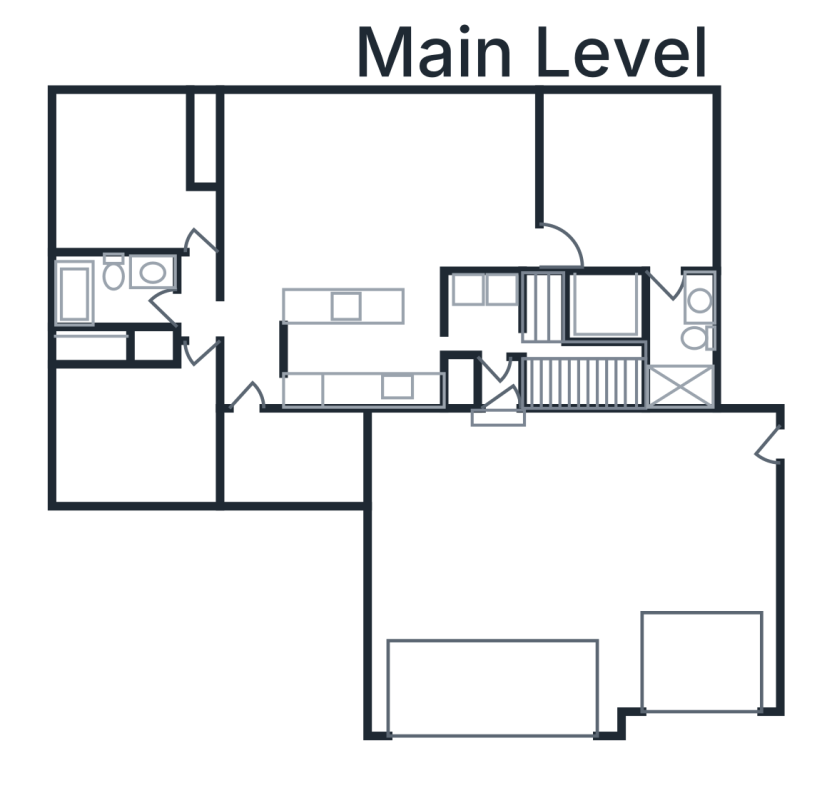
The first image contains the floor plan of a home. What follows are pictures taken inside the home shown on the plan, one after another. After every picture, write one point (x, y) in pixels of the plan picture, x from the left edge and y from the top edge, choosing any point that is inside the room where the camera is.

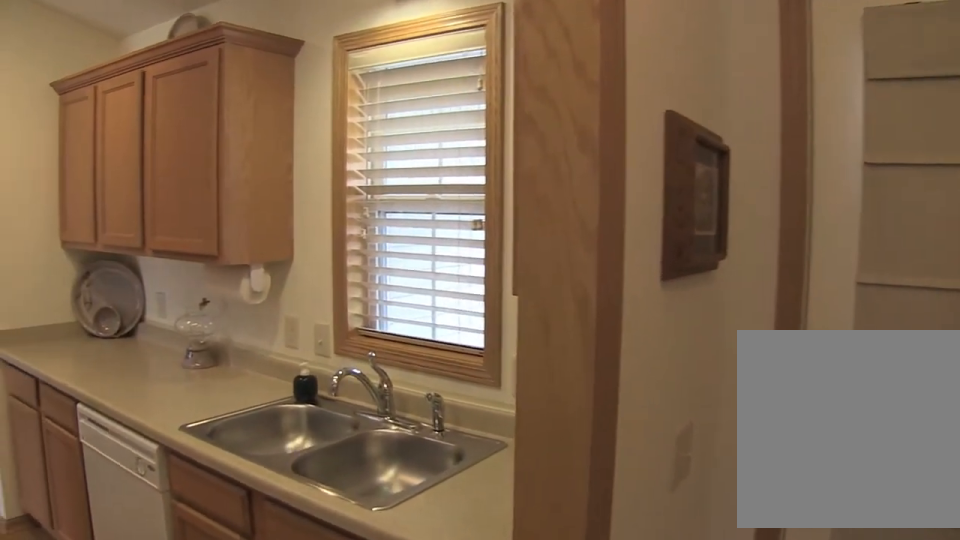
(363, 351)
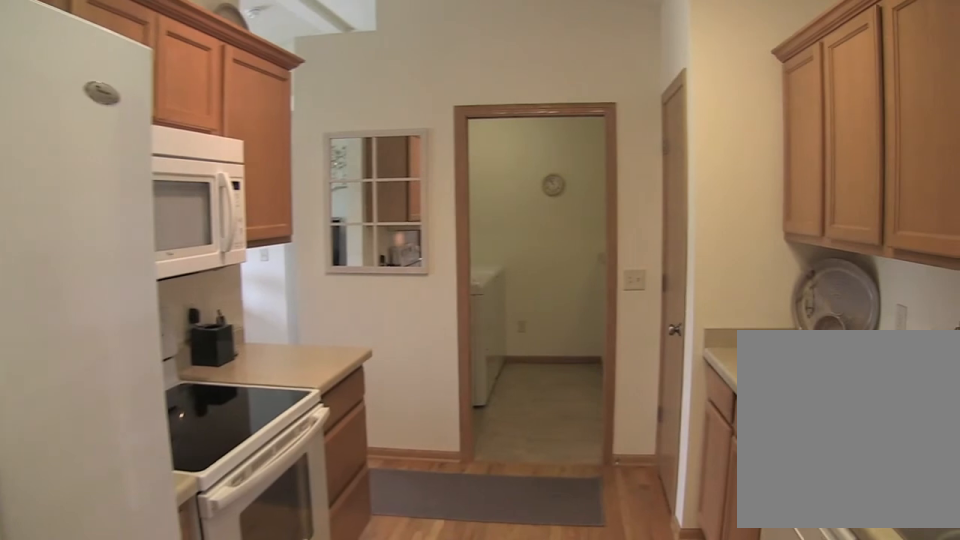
(363, 351)
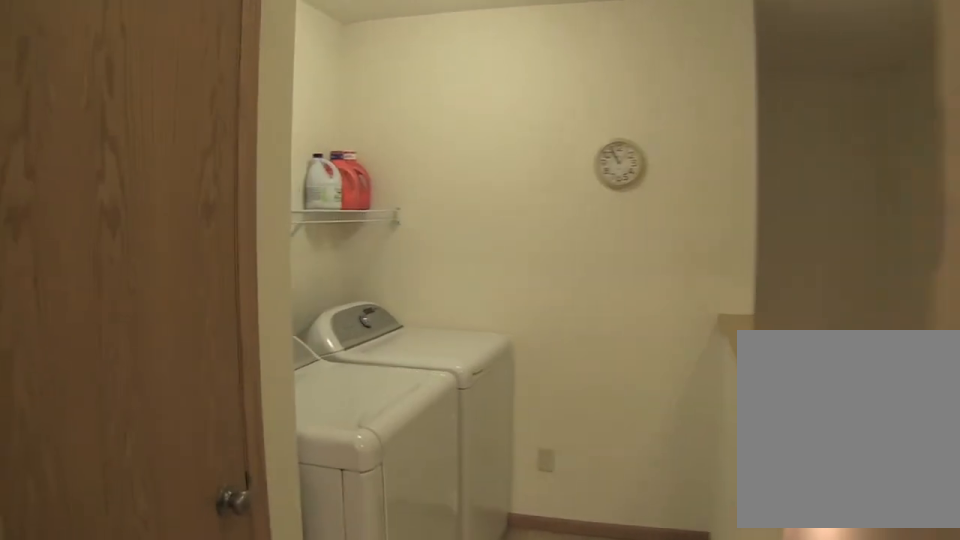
(487, 332)
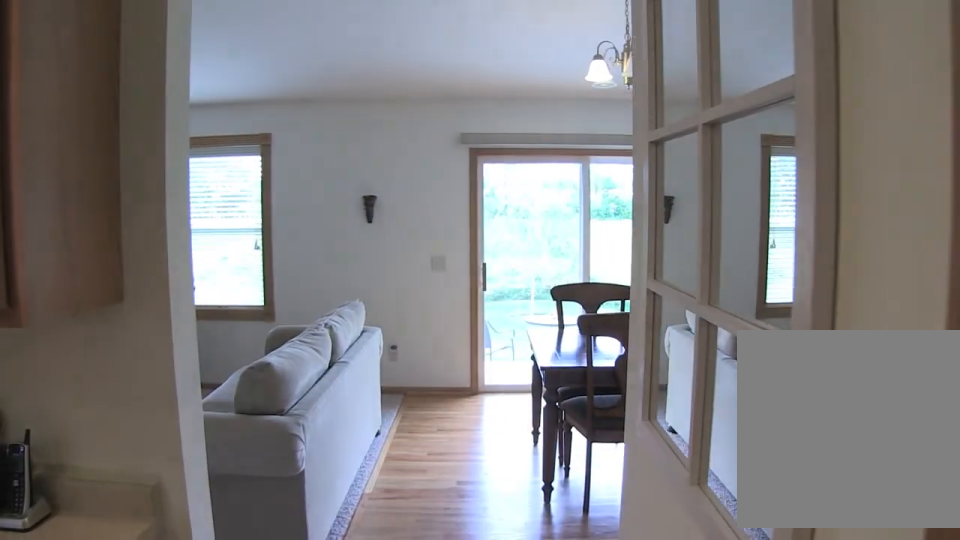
(488, 181)
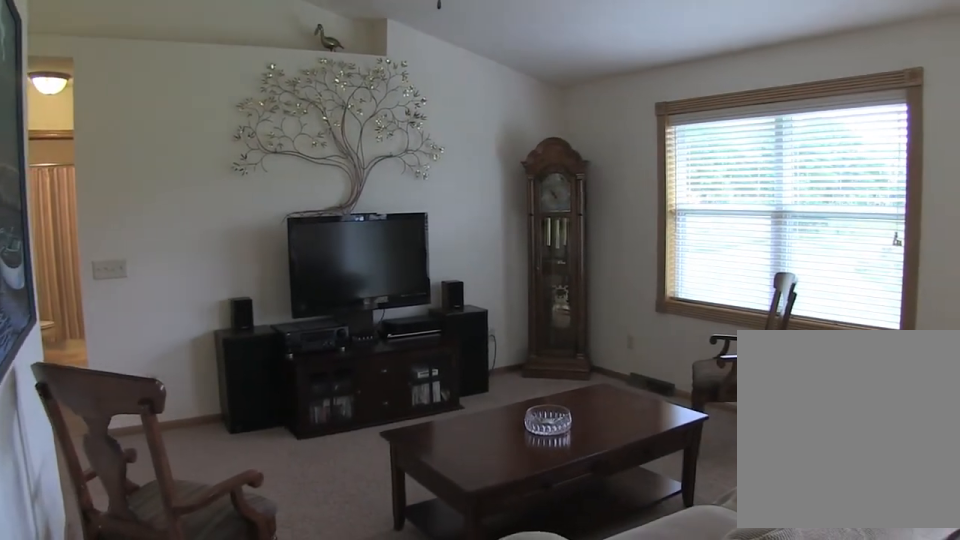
(334, 190)
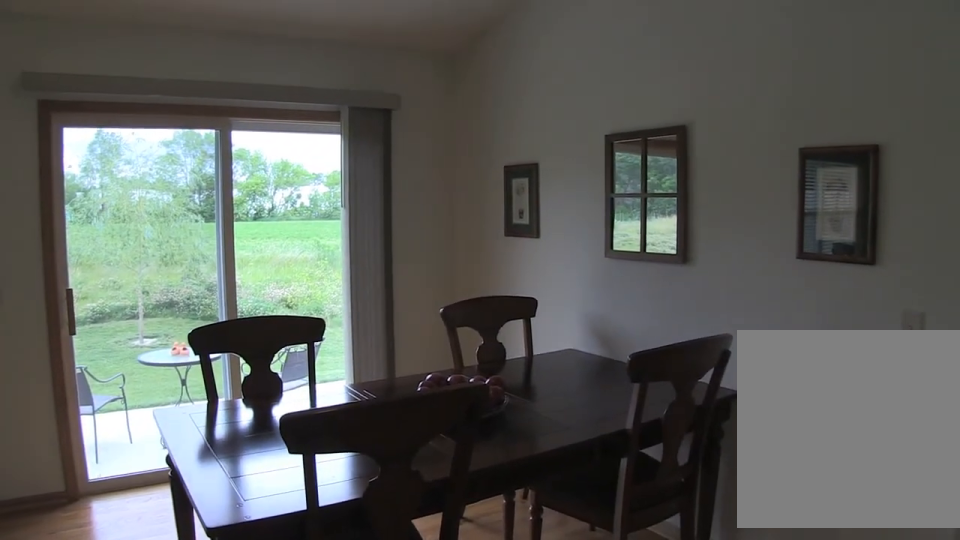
(488, 184)
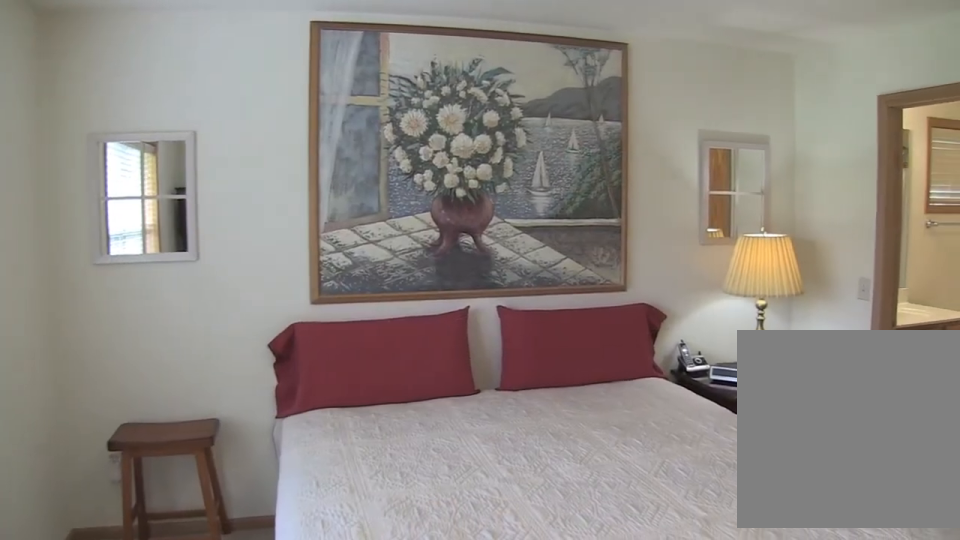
(627, 181)
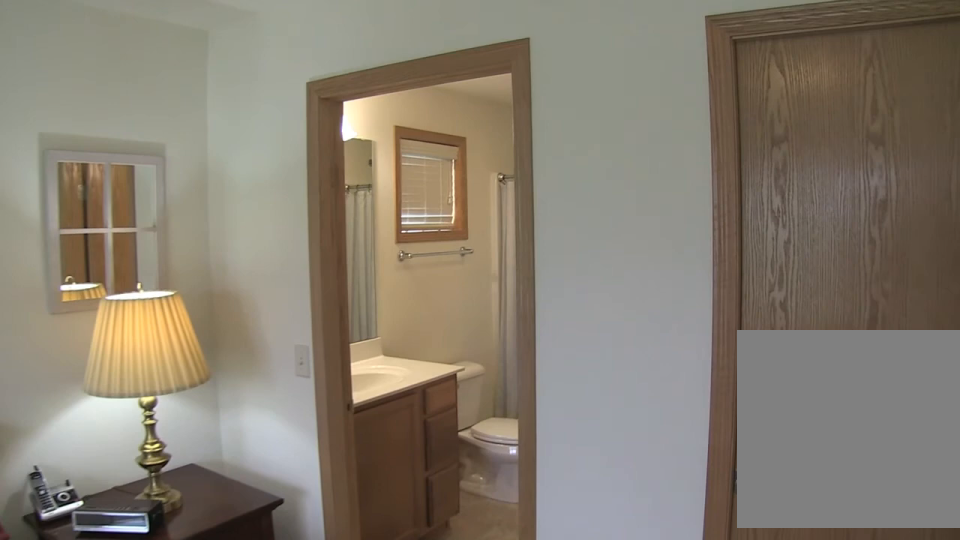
(627, 181)
